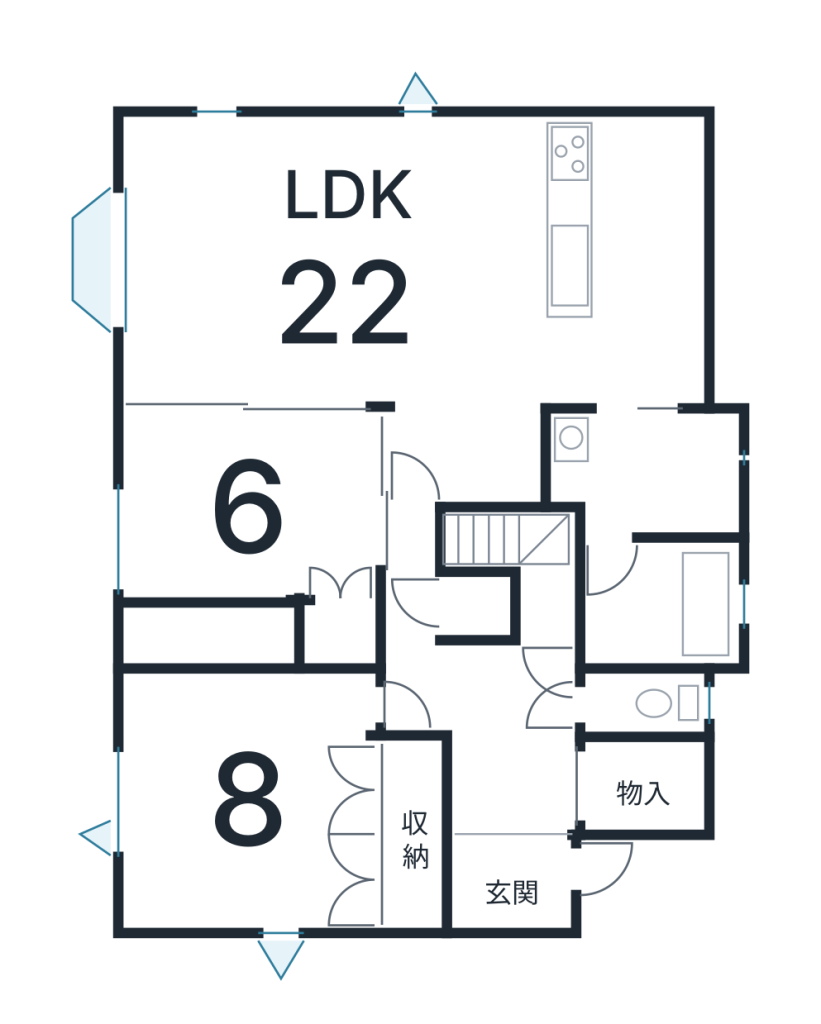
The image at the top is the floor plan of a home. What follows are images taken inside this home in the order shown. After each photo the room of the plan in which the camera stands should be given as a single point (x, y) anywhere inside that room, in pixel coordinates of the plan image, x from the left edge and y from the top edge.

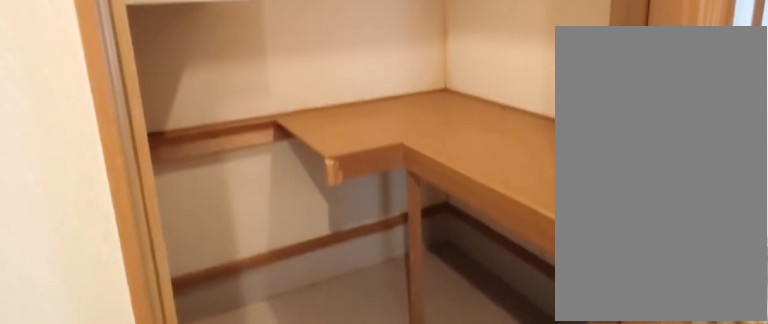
(630, 814)
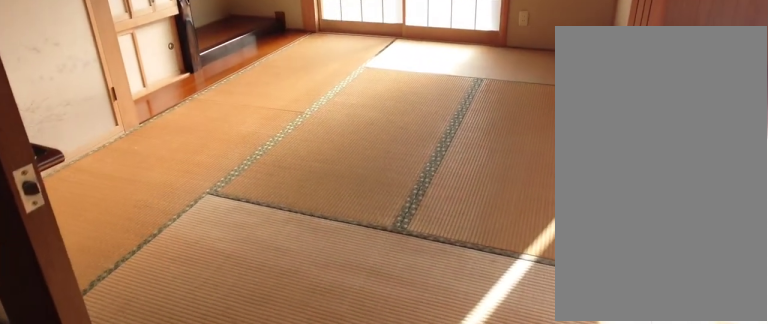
(251, 521)
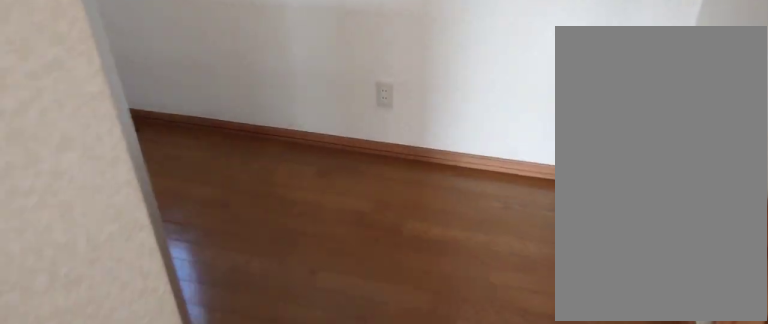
(664, 288)
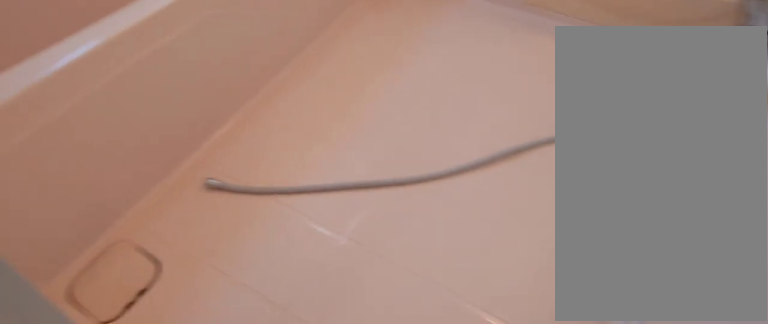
(669, 621)
